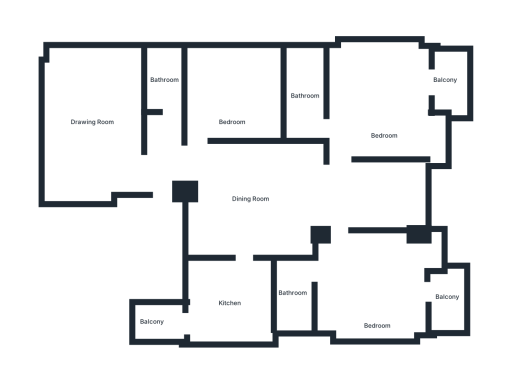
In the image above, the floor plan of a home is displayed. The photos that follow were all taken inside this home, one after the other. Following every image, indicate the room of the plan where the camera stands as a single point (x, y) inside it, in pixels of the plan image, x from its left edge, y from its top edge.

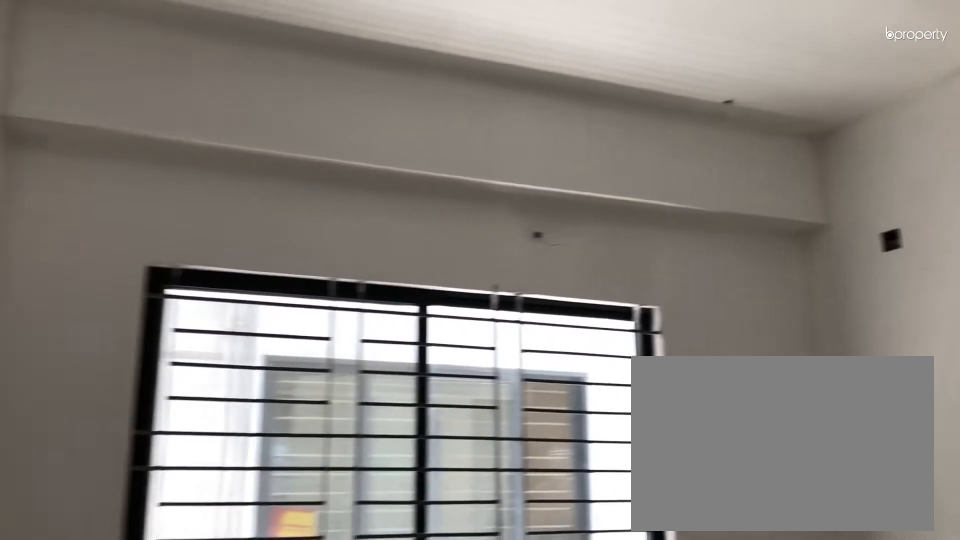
(228, 101)
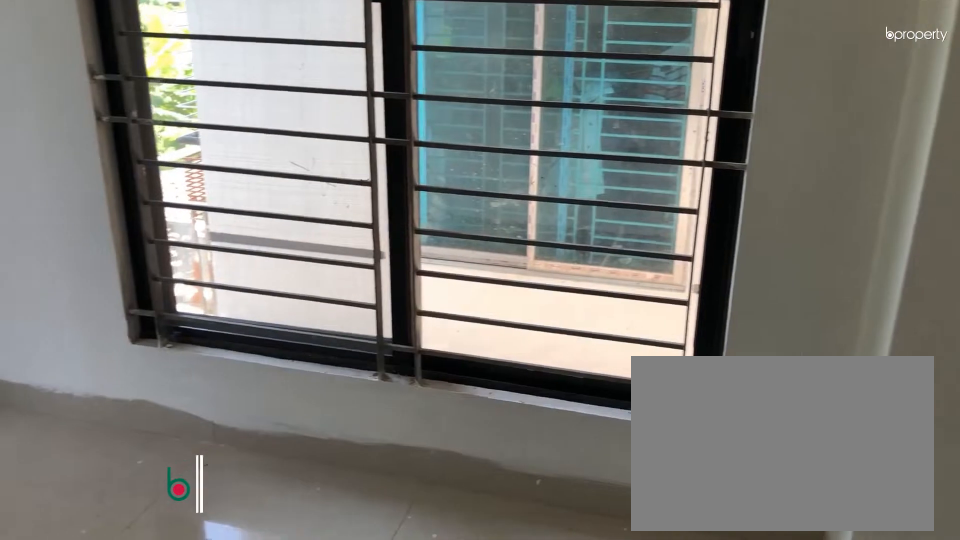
(376, 299)
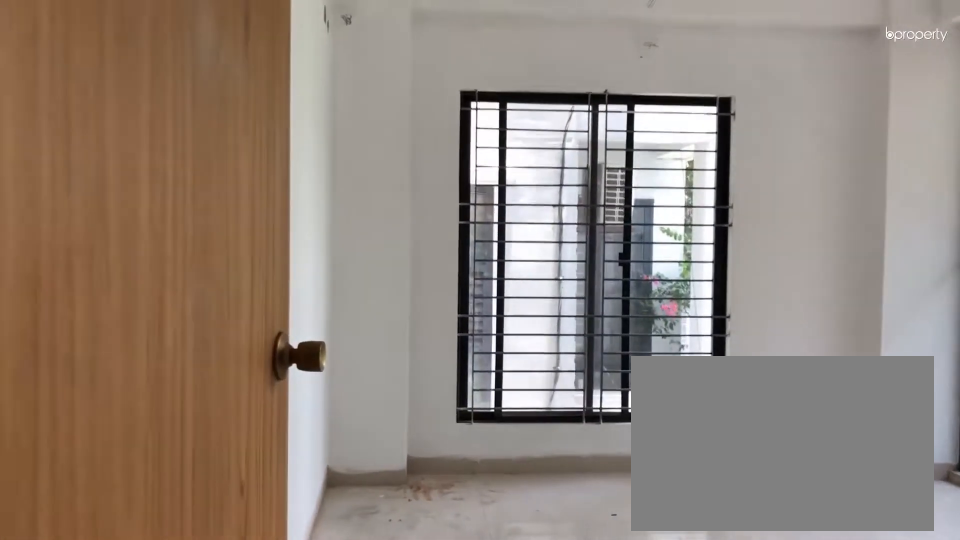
(383, 112)
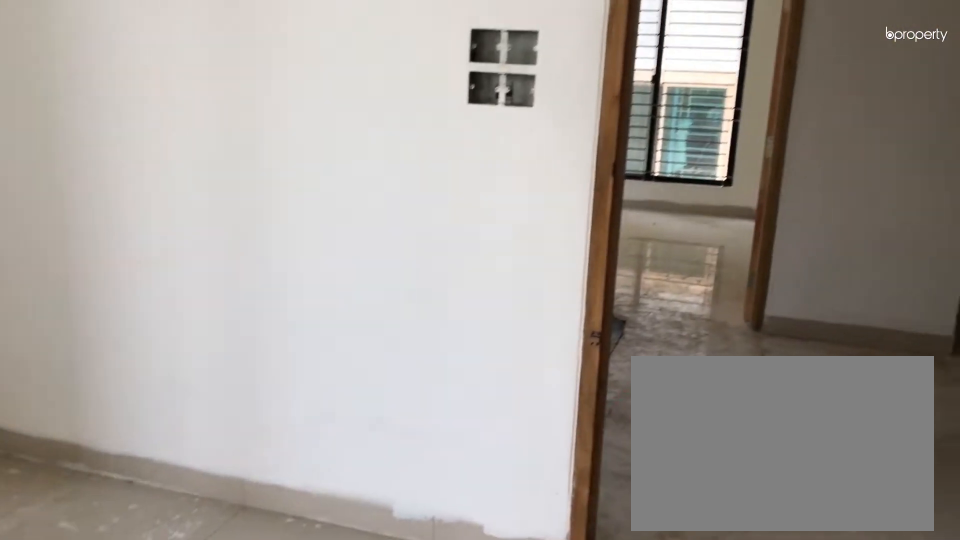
(383, 112)
